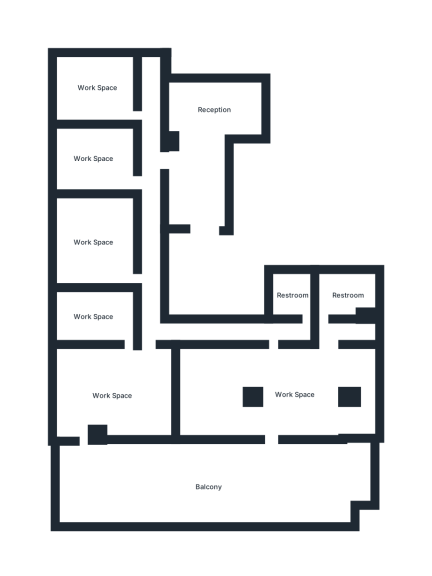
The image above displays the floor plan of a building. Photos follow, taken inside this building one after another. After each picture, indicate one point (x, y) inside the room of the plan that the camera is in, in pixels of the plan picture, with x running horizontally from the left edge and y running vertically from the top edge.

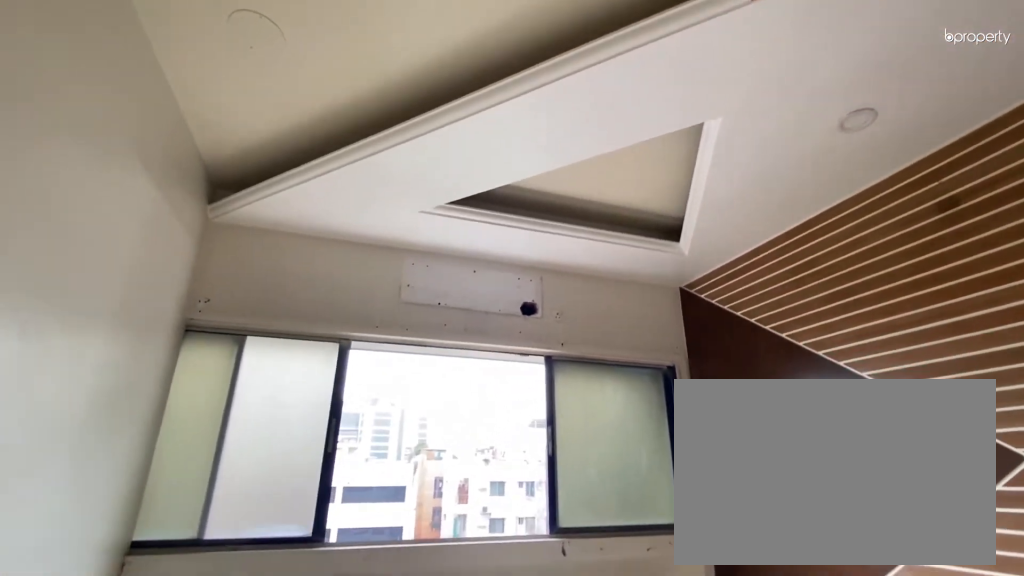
(96, 88)
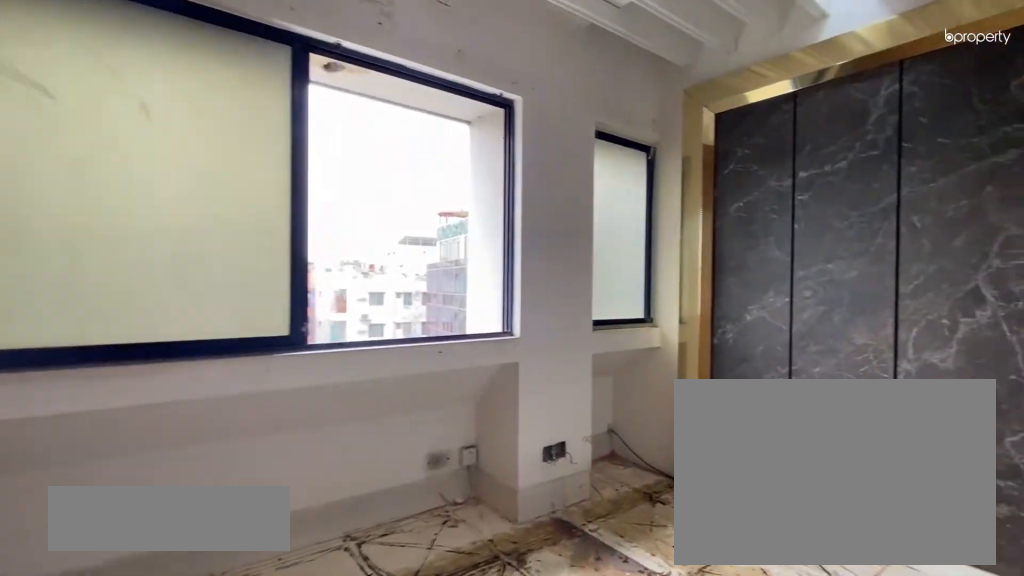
(96, 158)
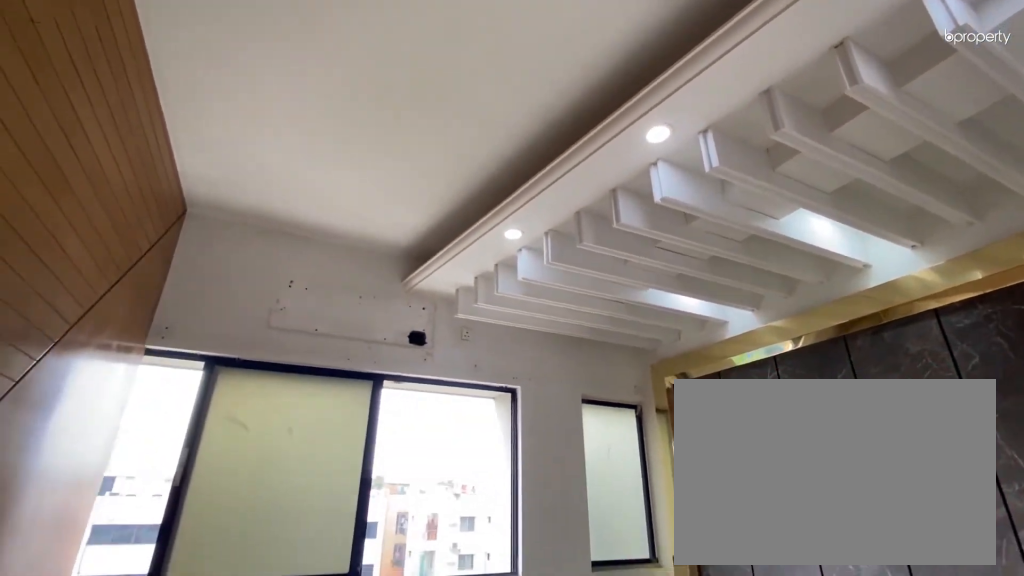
(96, 158)
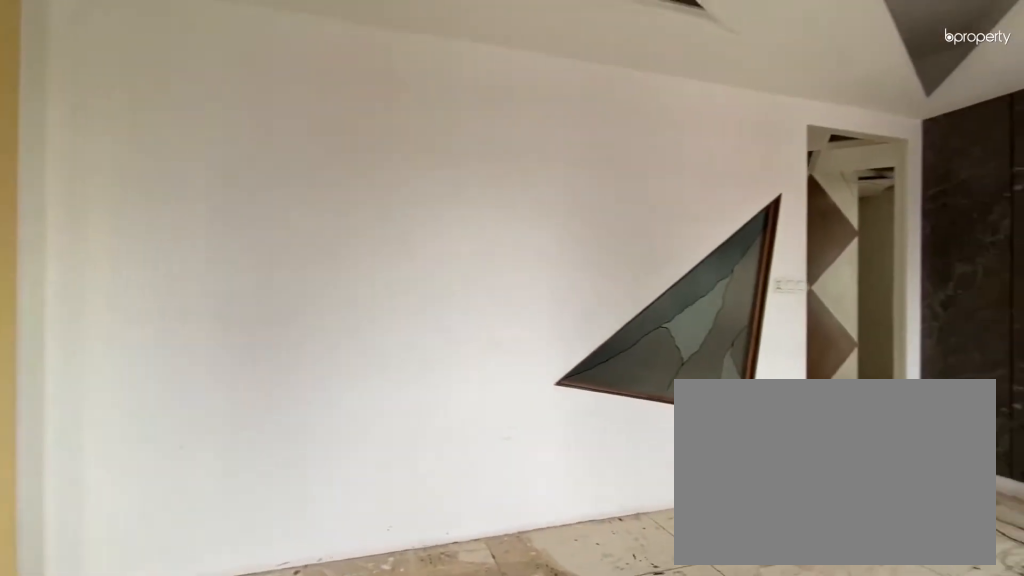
(94, 243)
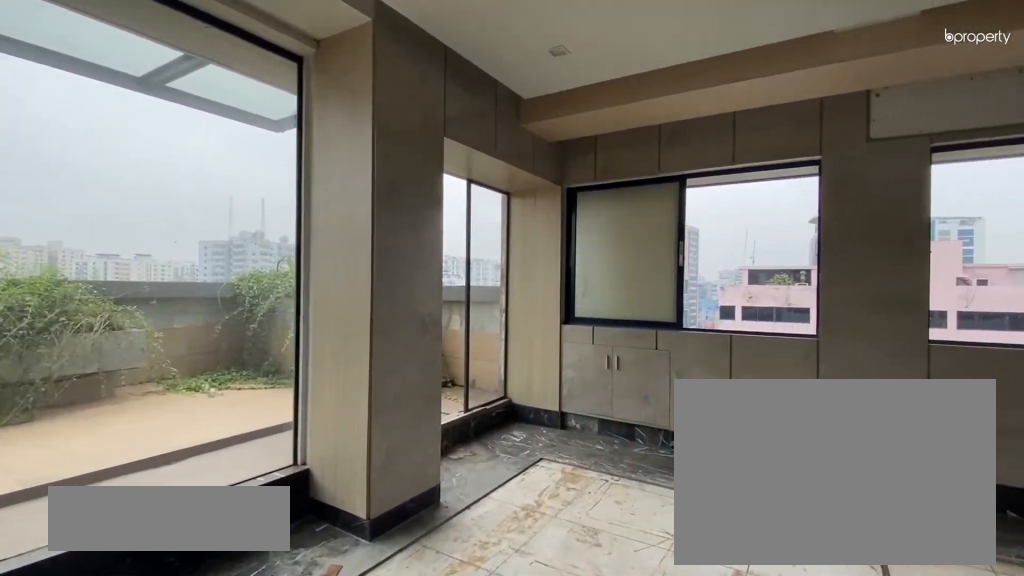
(112, 396)
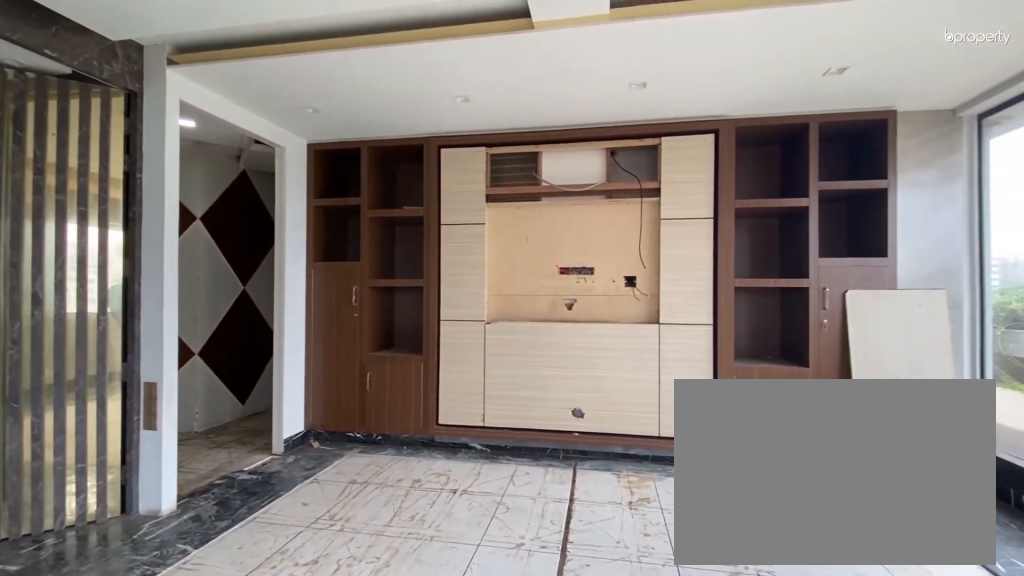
(112, 396)
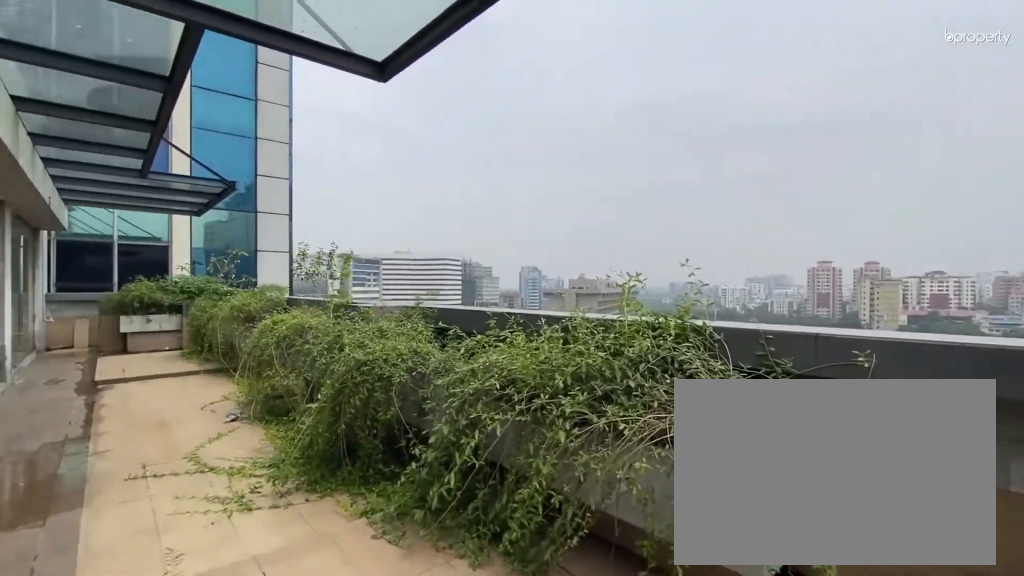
(120, 492)
